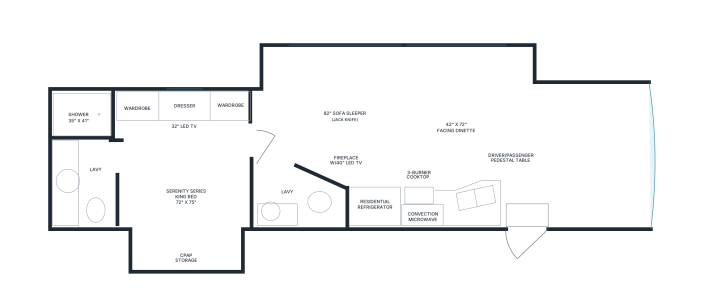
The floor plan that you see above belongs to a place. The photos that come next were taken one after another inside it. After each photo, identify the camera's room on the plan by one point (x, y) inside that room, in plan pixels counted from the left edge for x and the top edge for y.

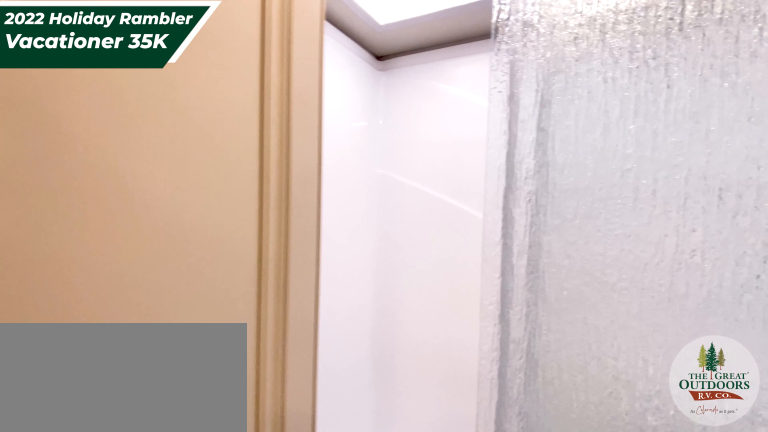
(83, 151)
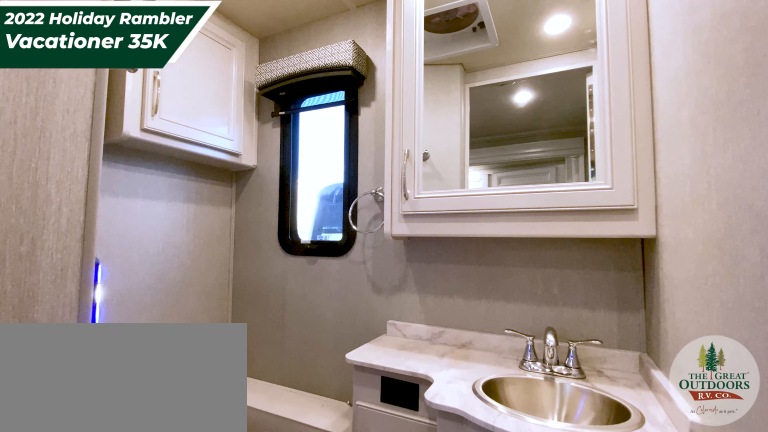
(294, 197)
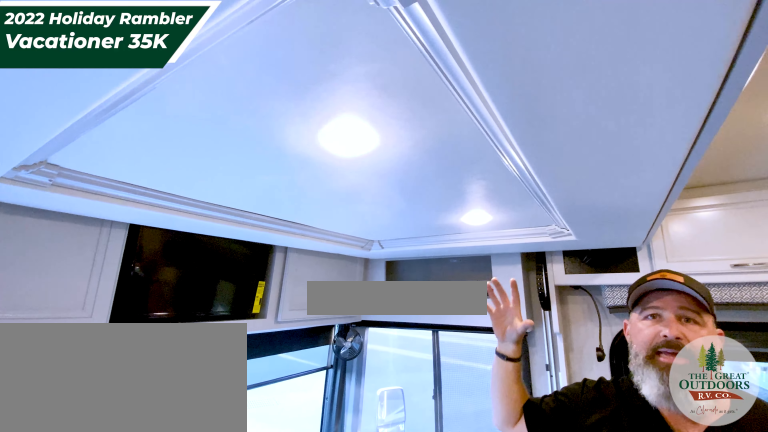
(605, 161)
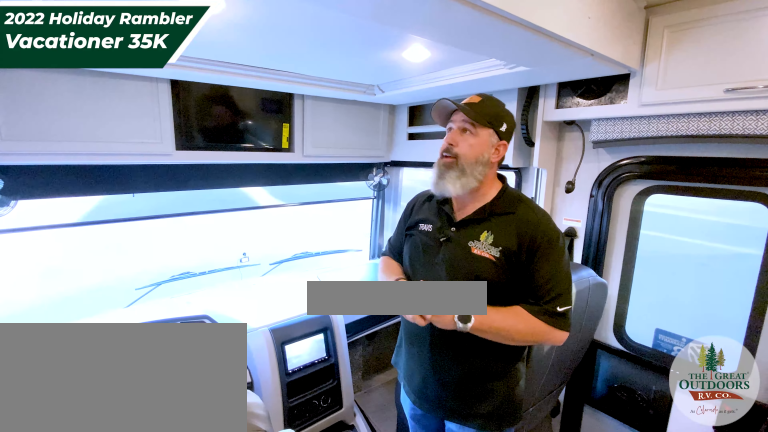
(605, 161)
